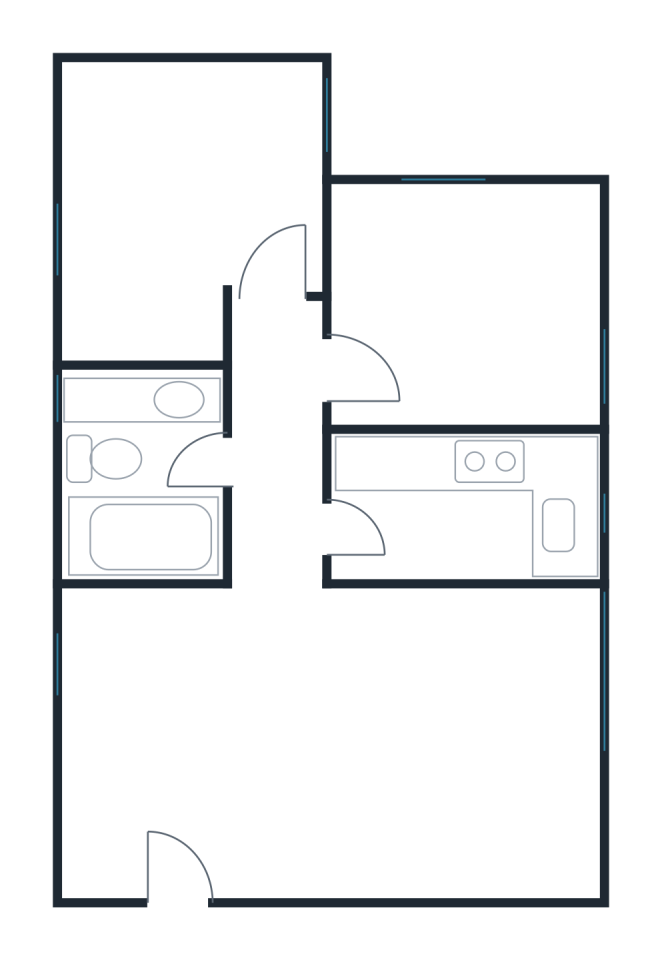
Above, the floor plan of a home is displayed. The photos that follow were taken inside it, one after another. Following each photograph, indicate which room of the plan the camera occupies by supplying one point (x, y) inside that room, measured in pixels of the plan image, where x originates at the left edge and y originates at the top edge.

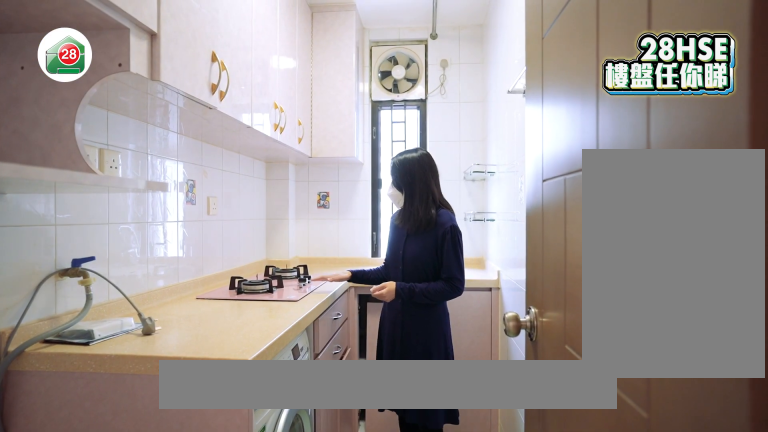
(416, 505)
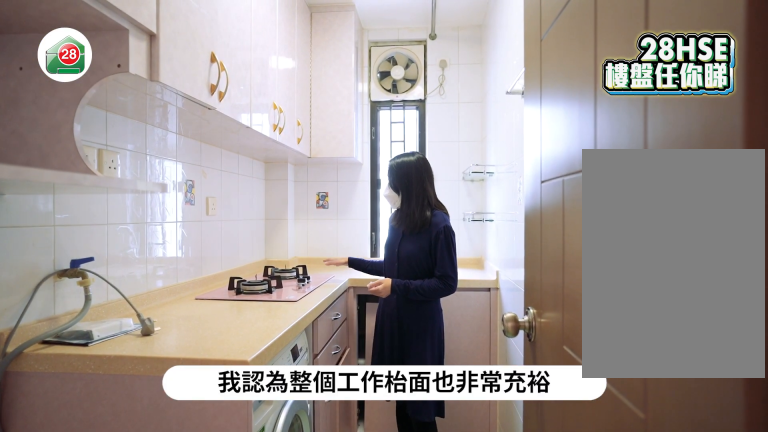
(416, 505)
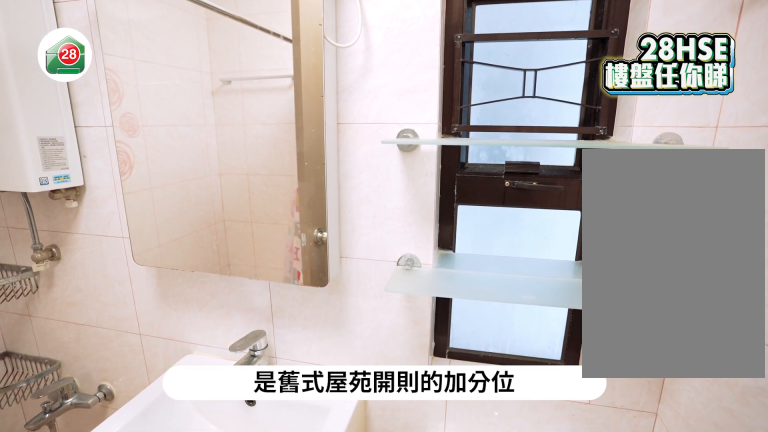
(166, 482)
